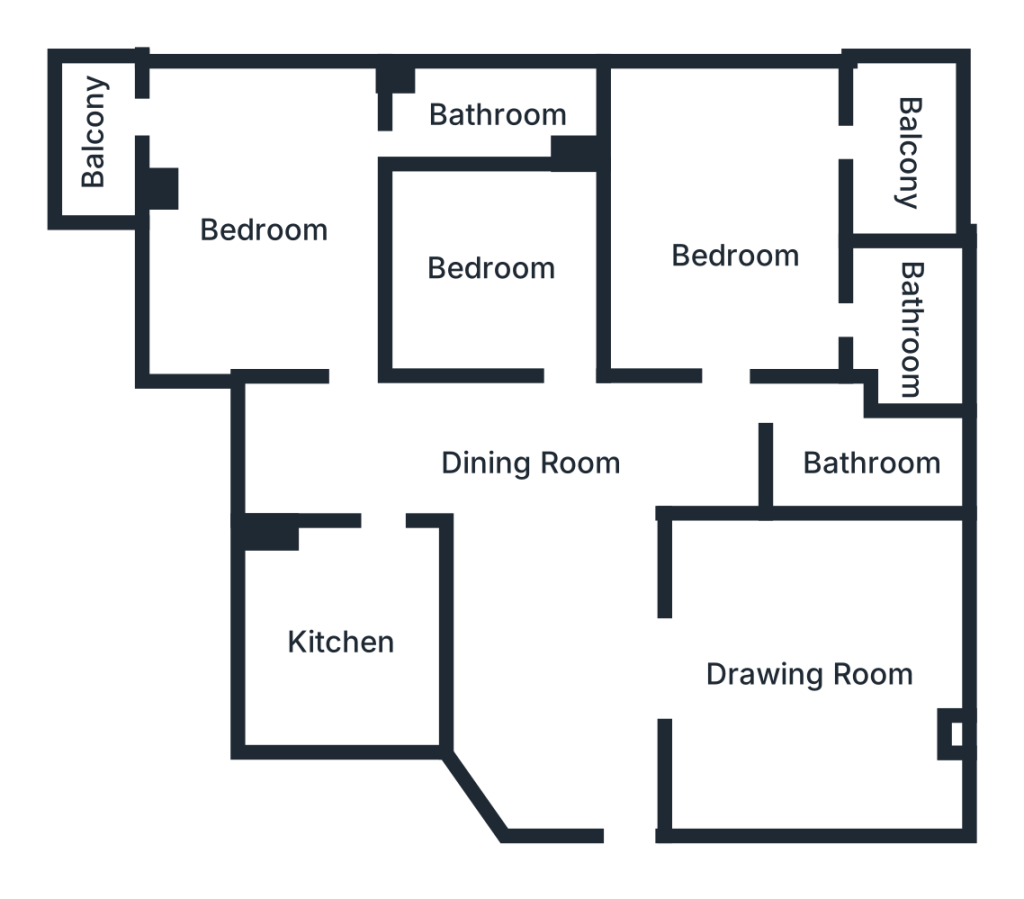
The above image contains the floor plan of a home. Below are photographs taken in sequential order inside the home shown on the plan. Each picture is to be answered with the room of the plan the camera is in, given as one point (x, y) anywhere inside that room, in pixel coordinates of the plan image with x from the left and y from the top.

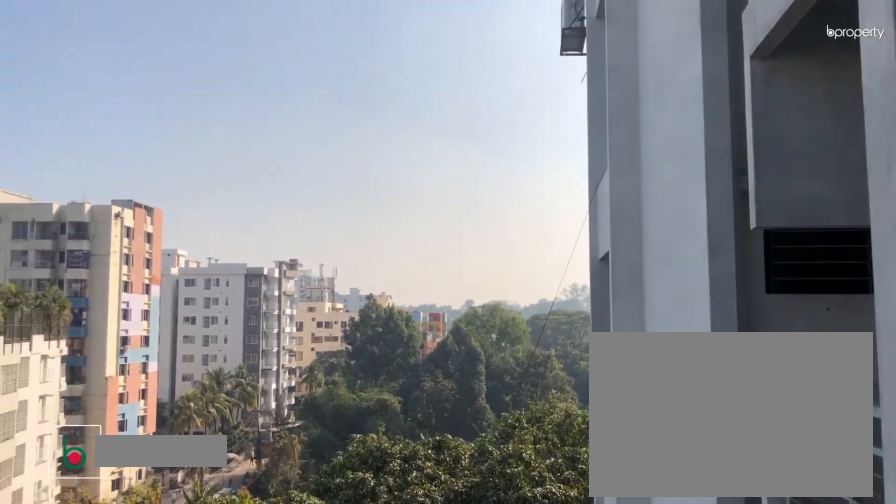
(909, 153)
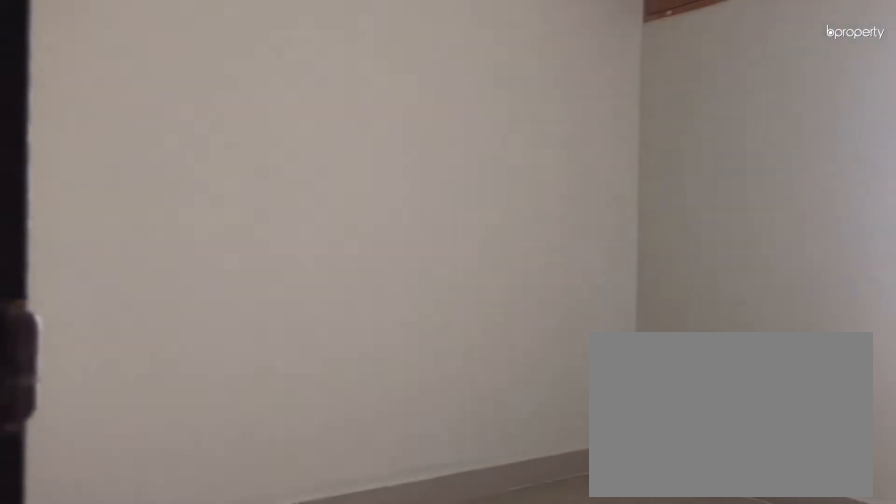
(491, 265)
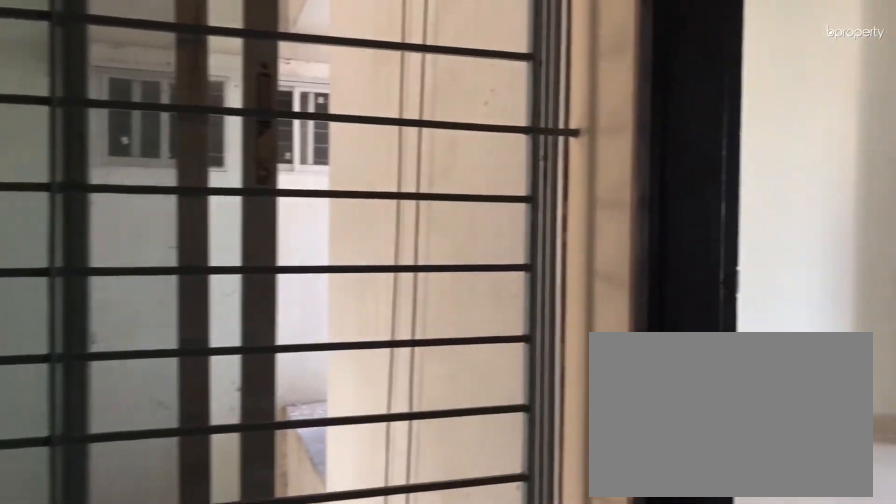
(267, 230)
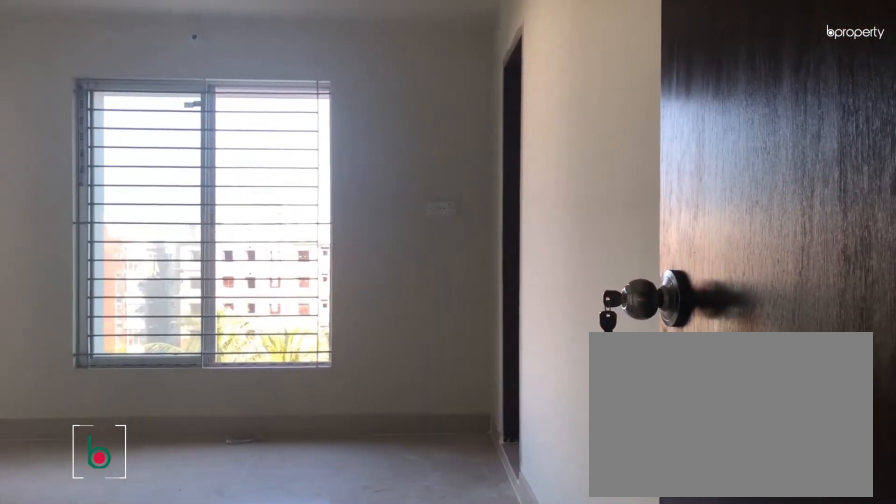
(267, 230)
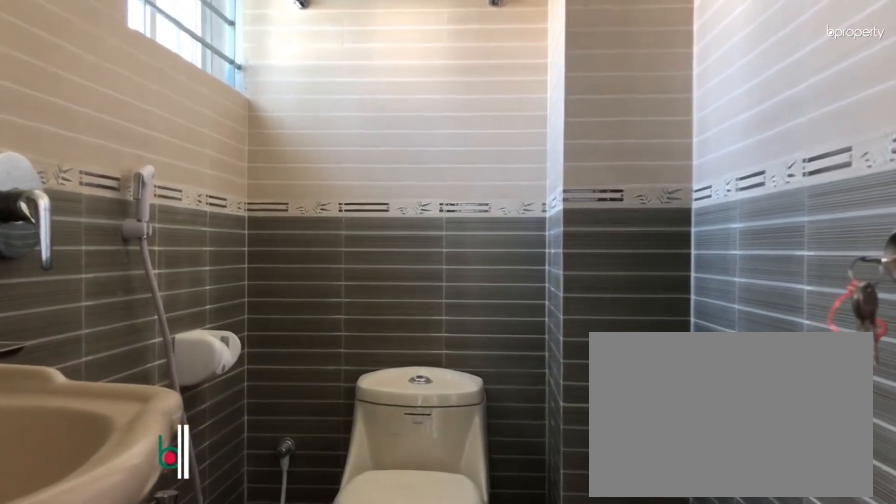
(496, 119)
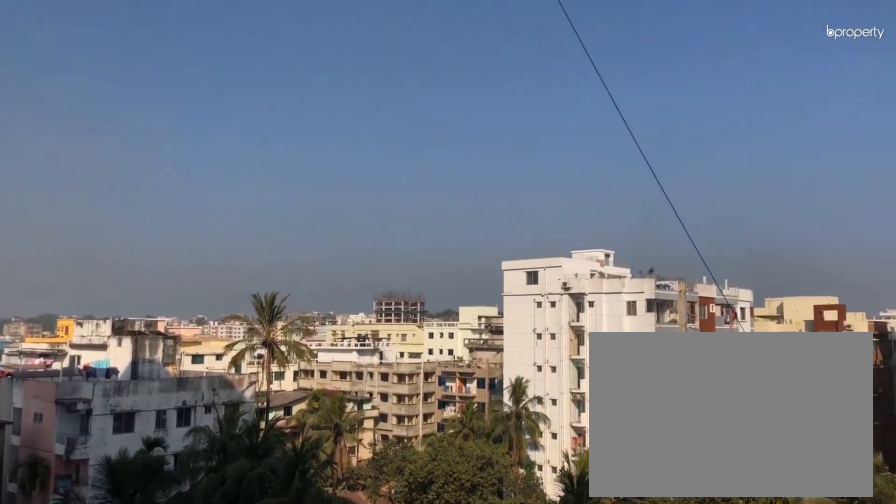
(93, 130)
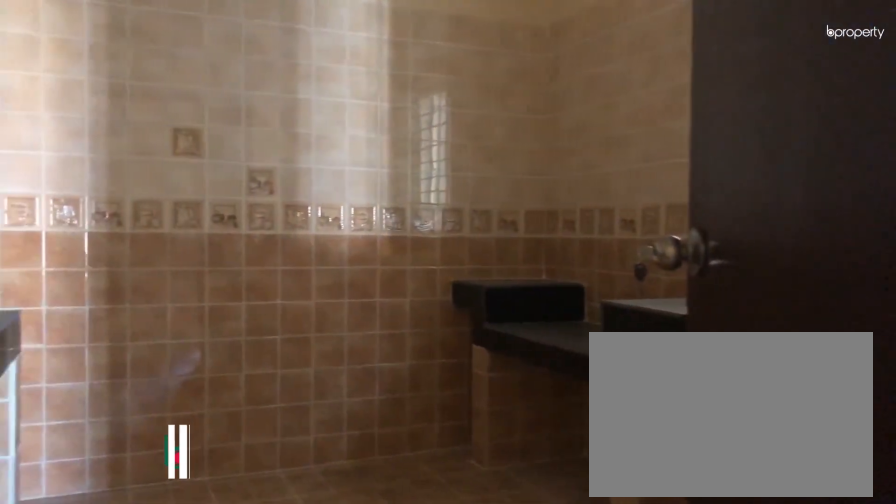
(343, 642)
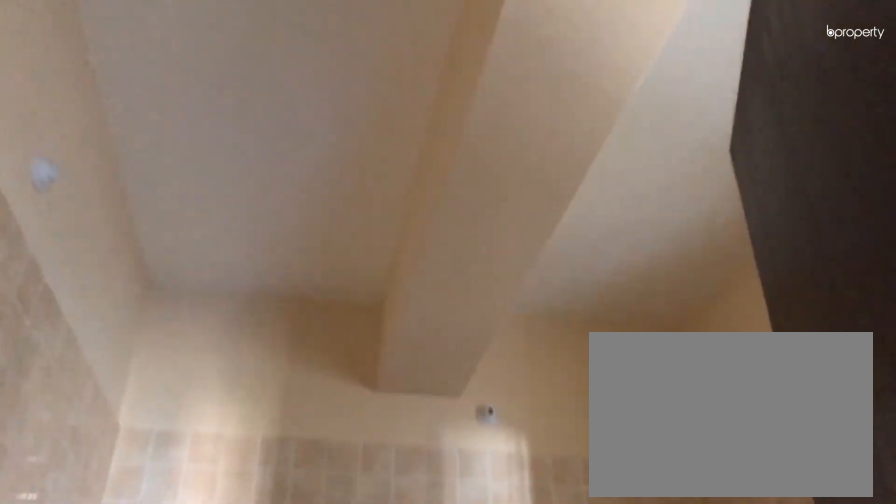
(344, 642)
